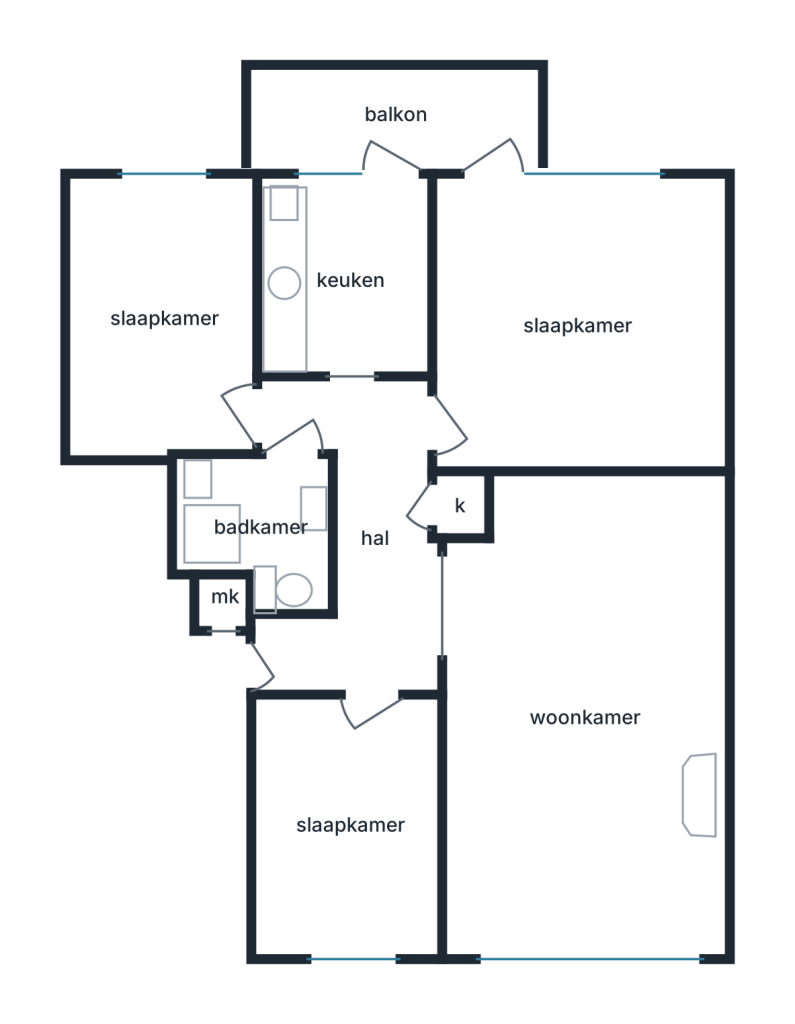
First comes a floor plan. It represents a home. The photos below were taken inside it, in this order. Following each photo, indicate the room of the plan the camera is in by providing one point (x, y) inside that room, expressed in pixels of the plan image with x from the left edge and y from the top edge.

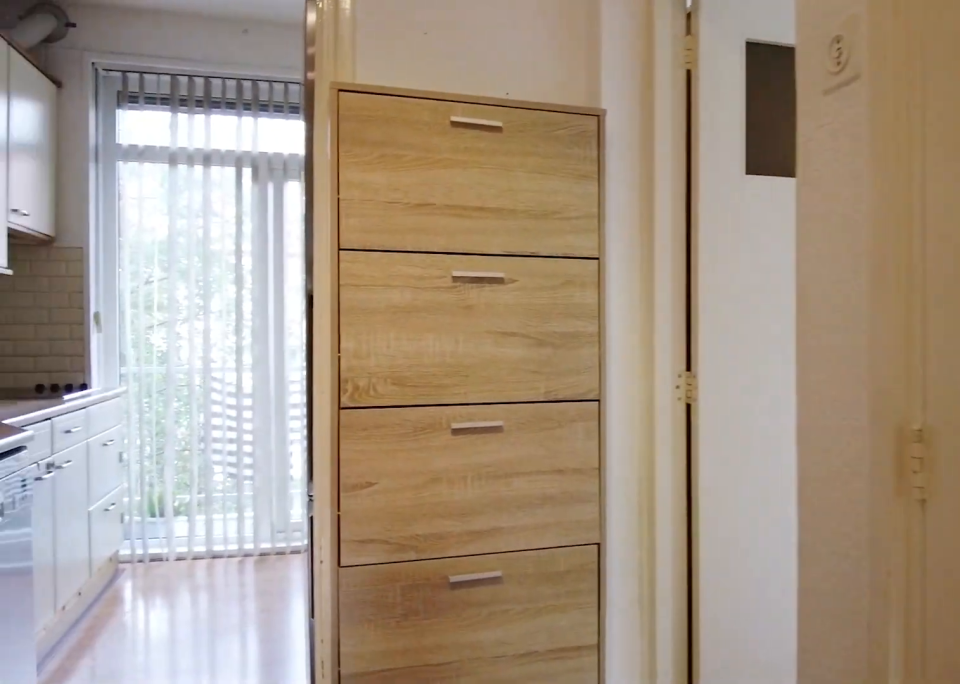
(362, 537)
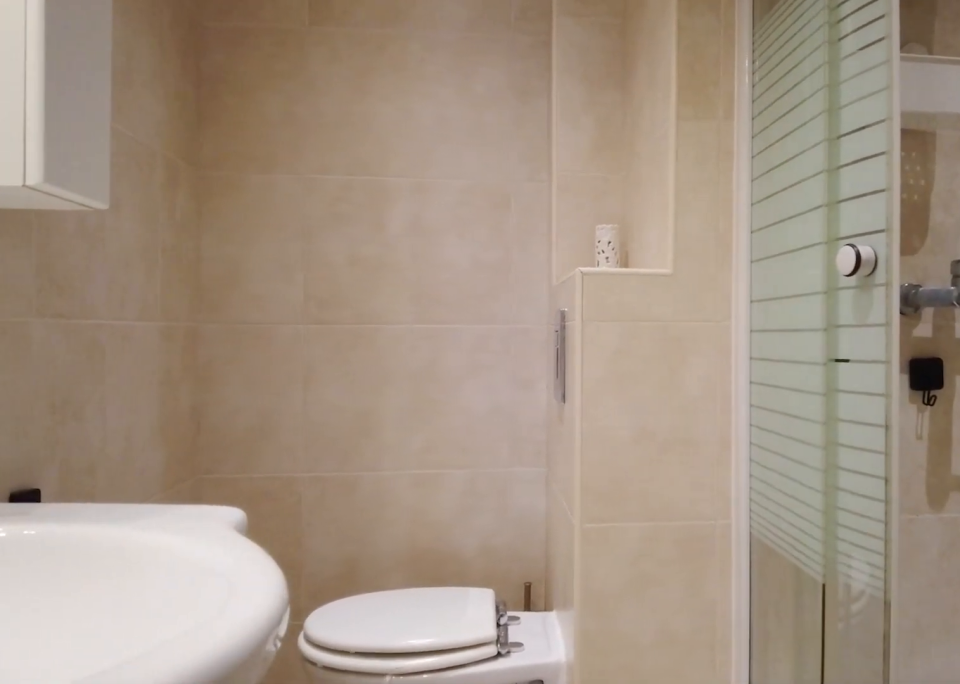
(262, 525)
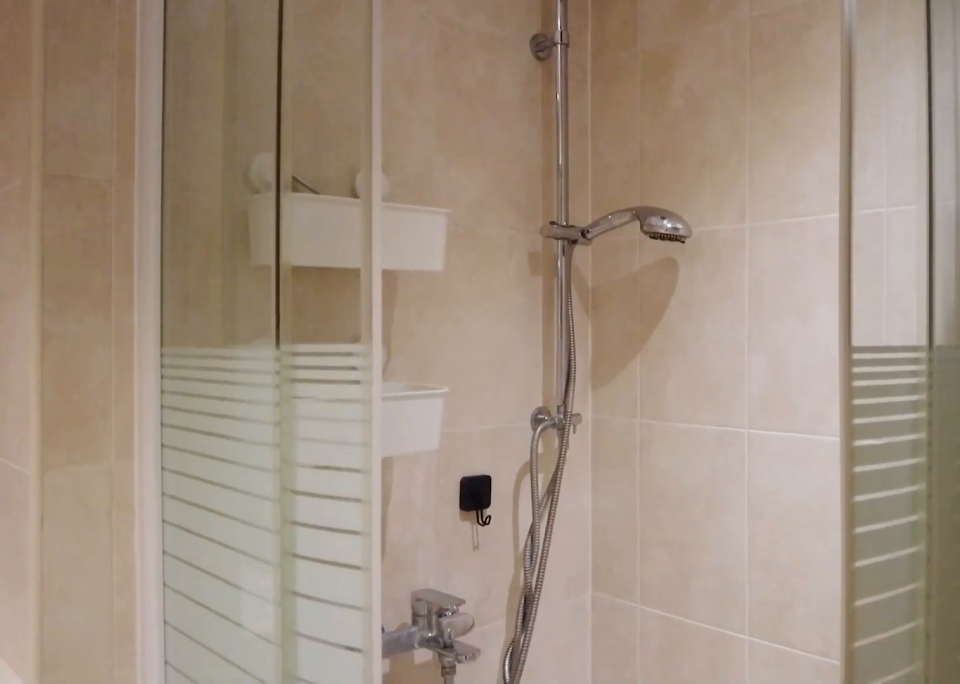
(262, 525)
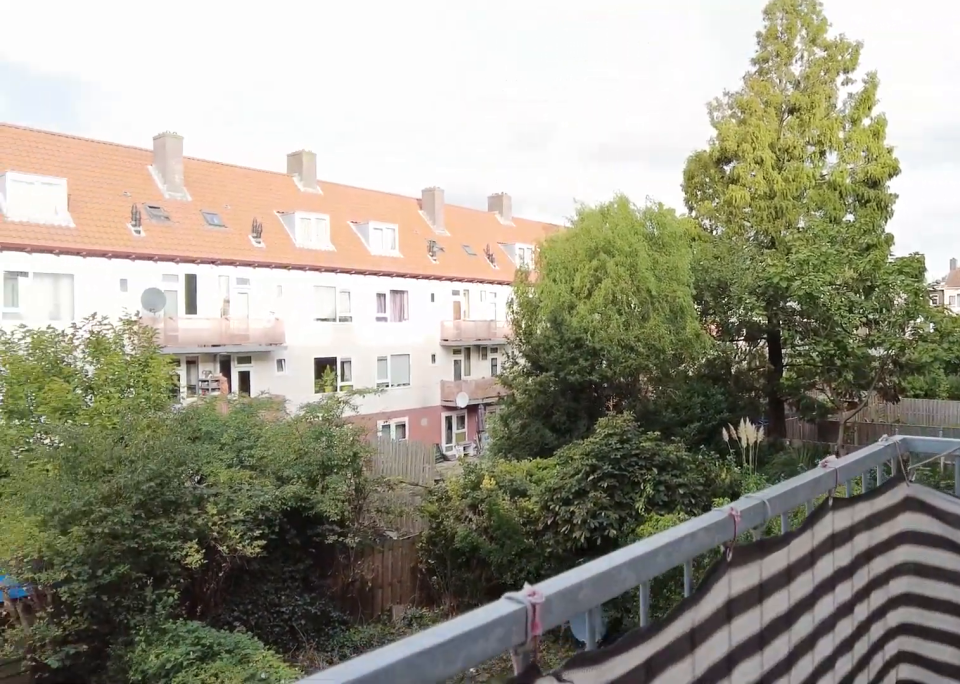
(393, 122)
